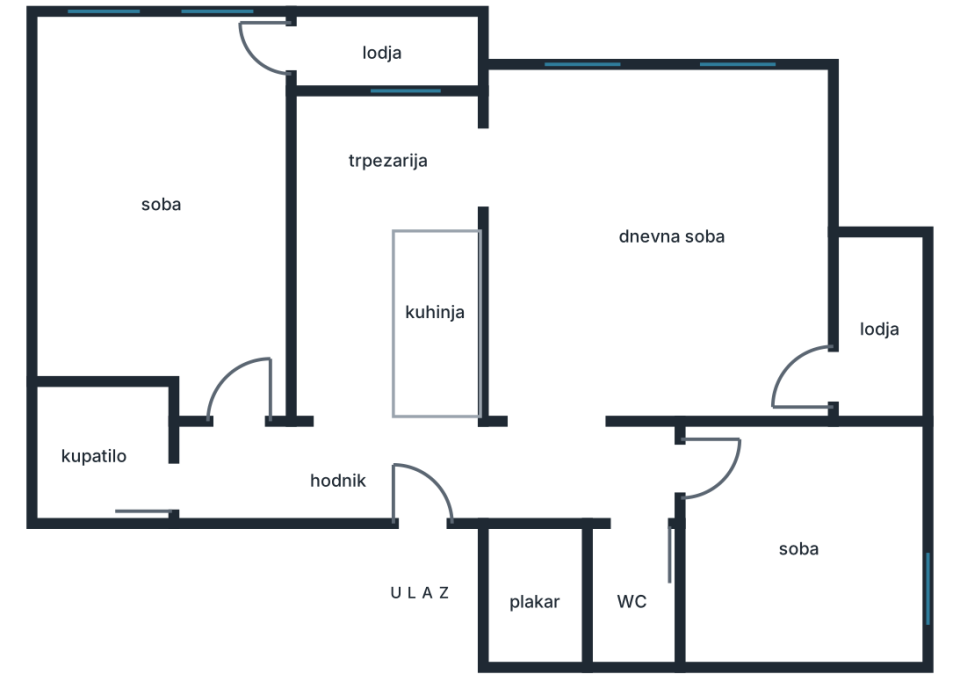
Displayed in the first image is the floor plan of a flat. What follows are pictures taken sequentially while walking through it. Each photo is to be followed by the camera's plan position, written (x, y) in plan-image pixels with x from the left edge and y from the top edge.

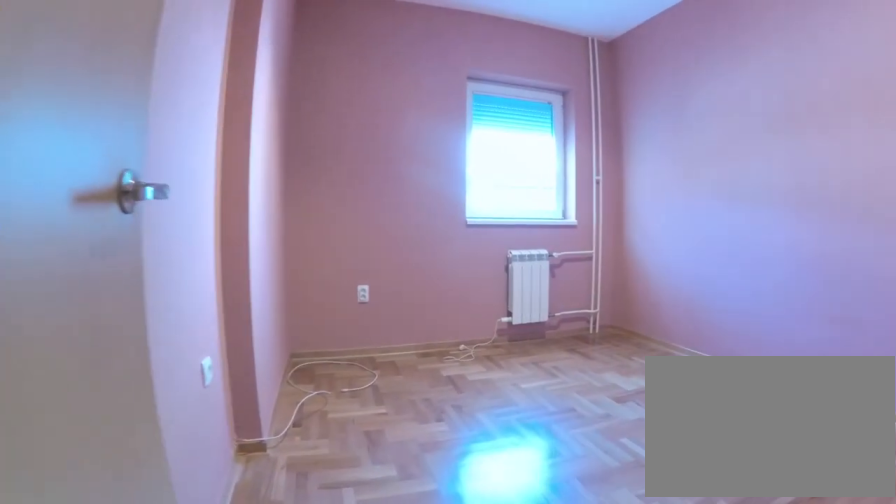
(637, 468)
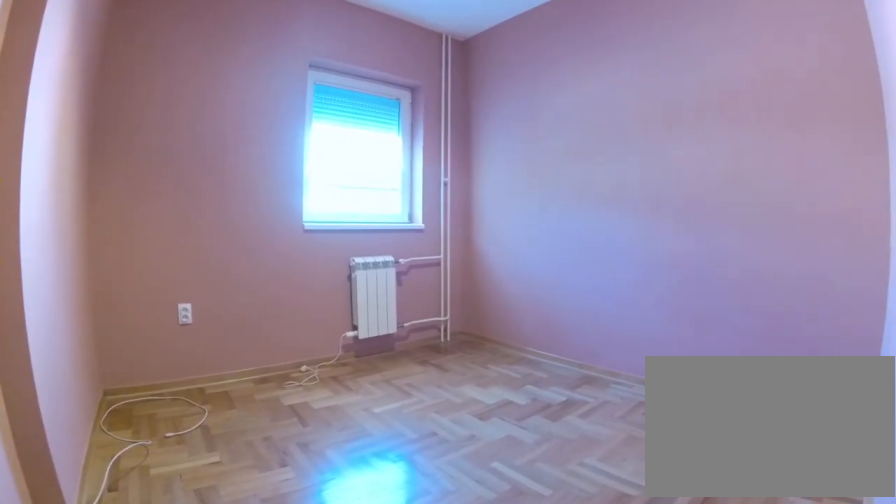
(687, 469)
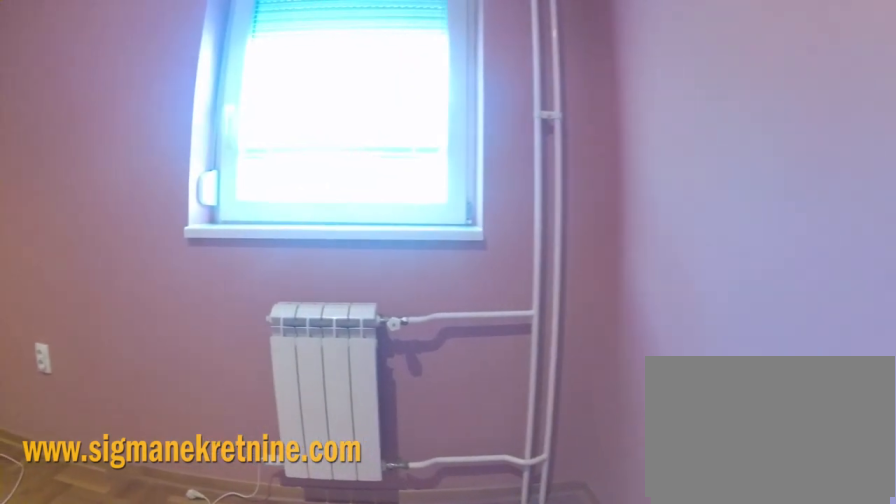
(805, 614)
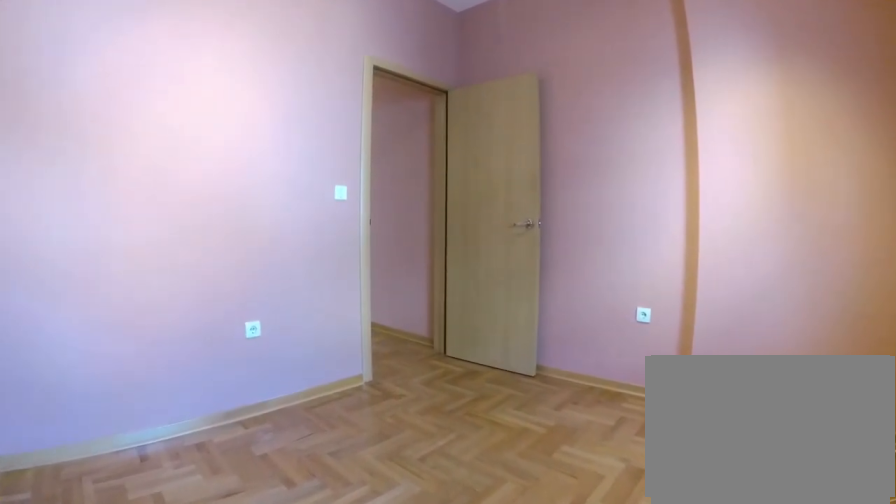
(882, 617)
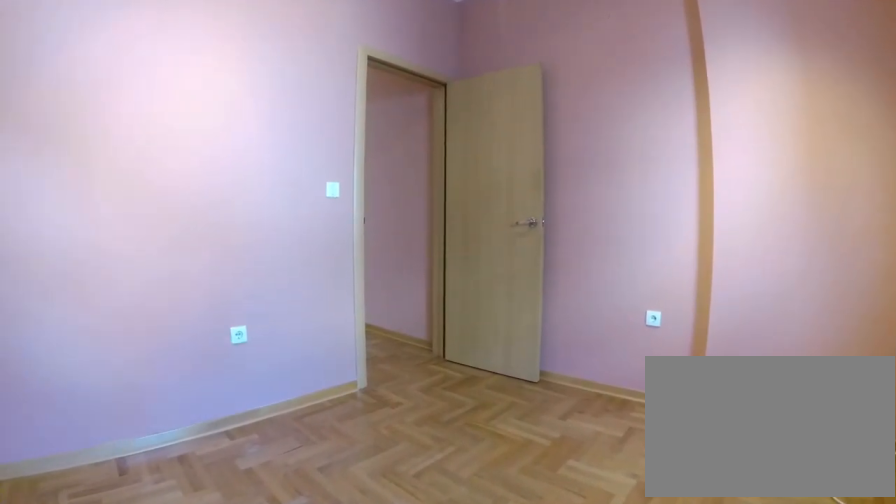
(861, 602)
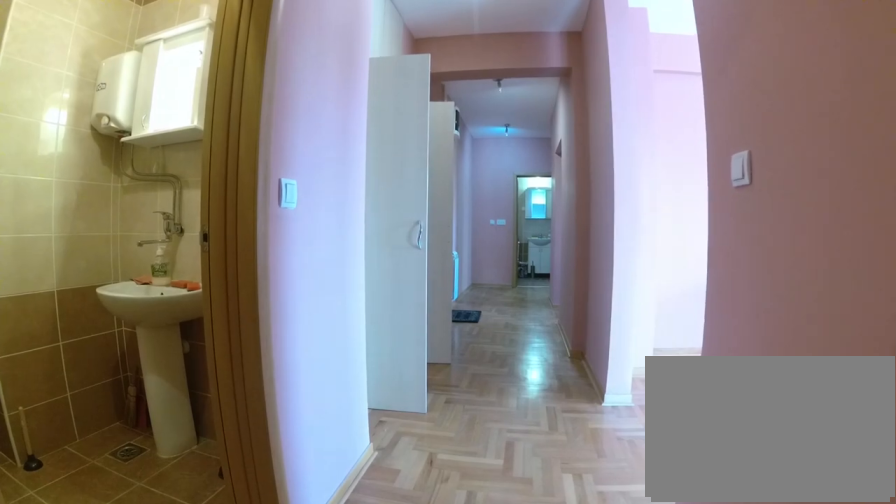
(660, 471)
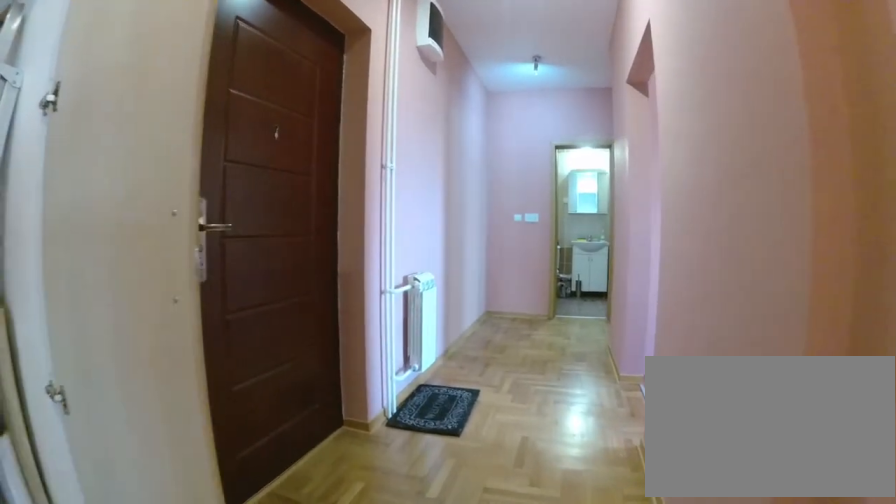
(546, 471)
